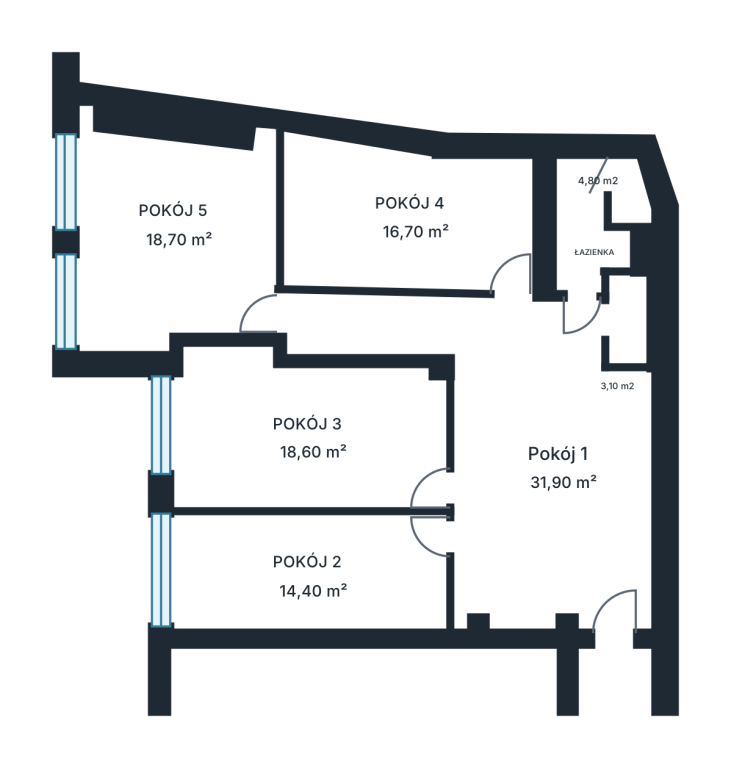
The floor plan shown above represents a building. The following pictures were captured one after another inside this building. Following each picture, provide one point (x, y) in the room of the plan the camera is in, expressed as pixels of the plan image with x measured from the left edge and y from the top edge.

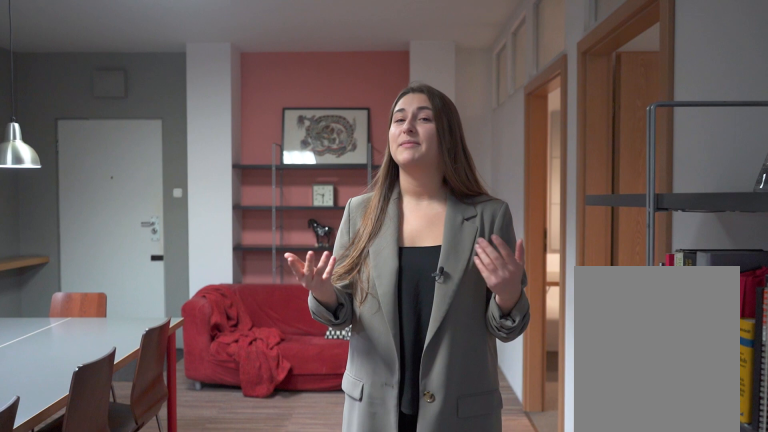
(504, 453)
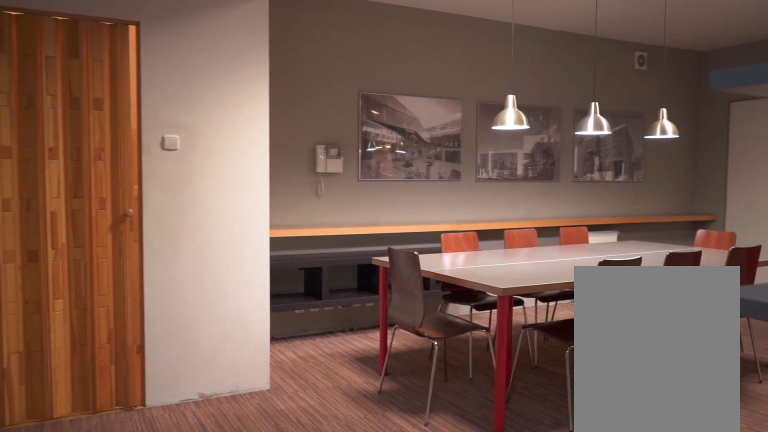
(504, 453)
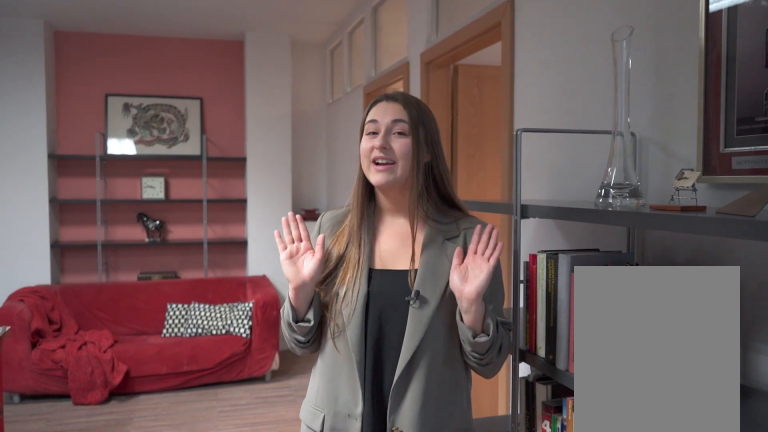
(504, 453)
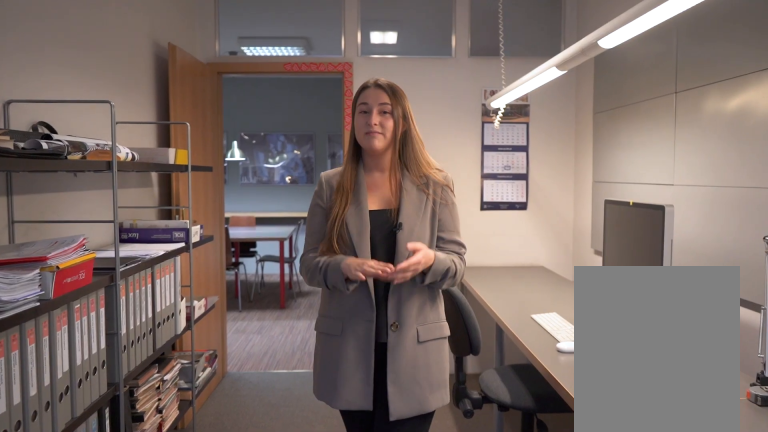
(303, 575)
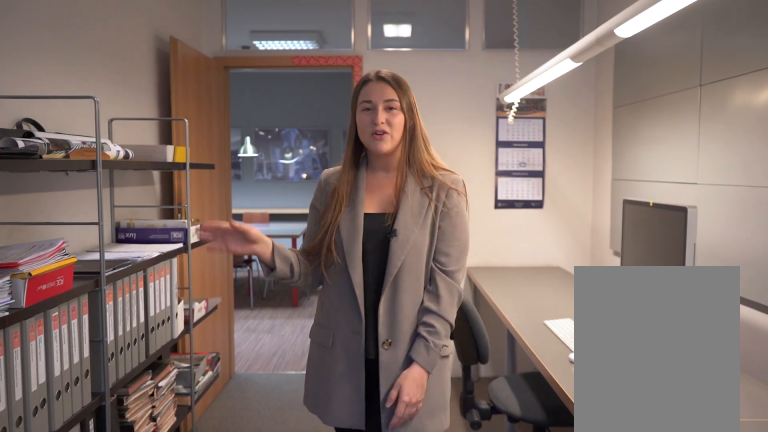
(303, 575)
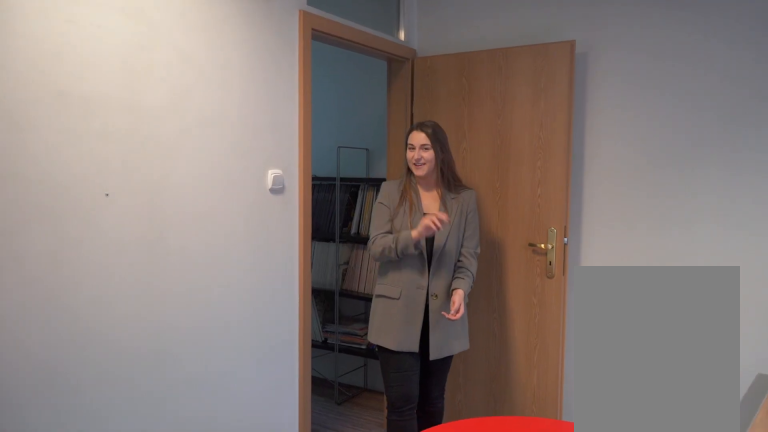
(168, 237)
